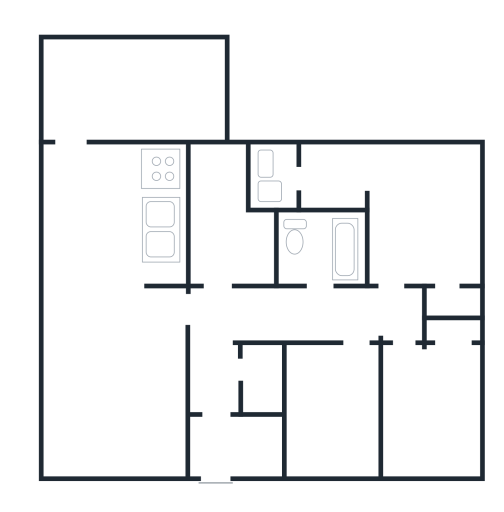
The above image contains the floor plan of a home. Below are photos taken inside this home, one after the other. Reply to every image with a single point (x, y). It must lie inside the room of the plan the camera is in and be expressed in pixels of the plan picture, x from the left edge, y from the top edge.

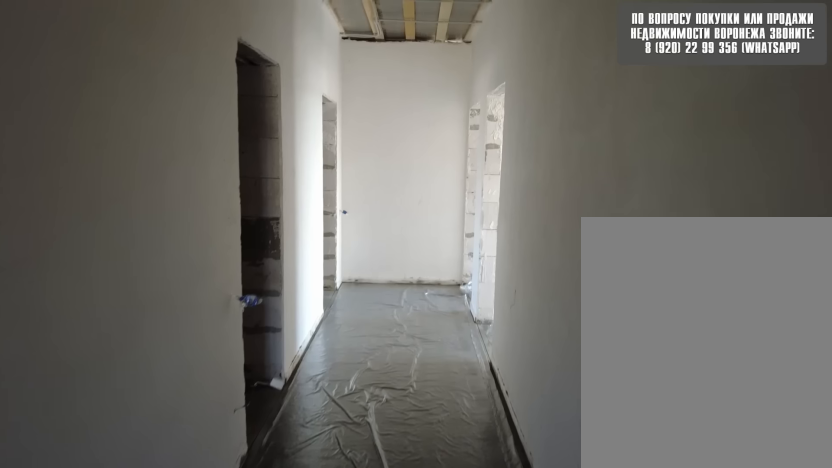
(224, 329)
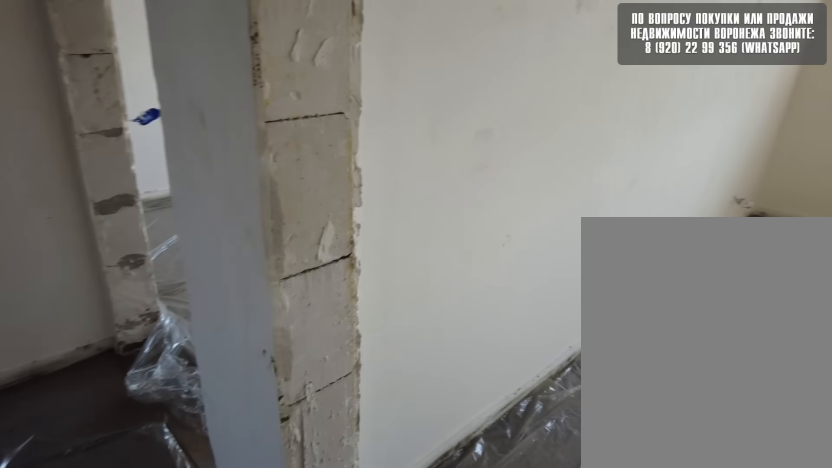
(334, 331)
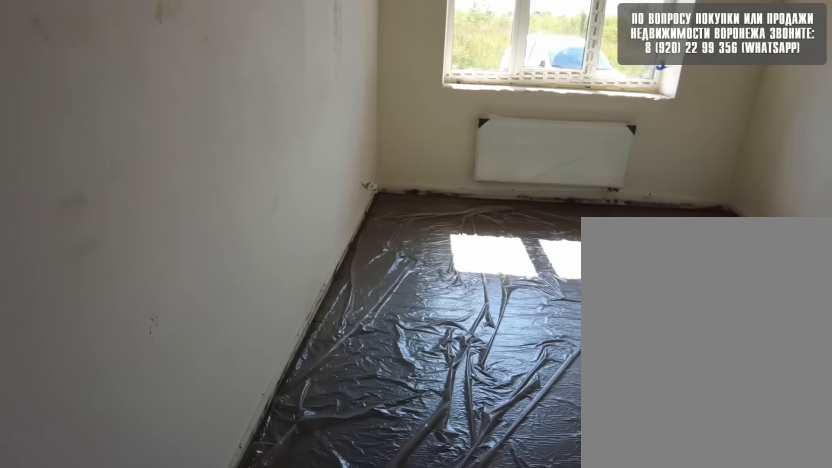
(341, 361)
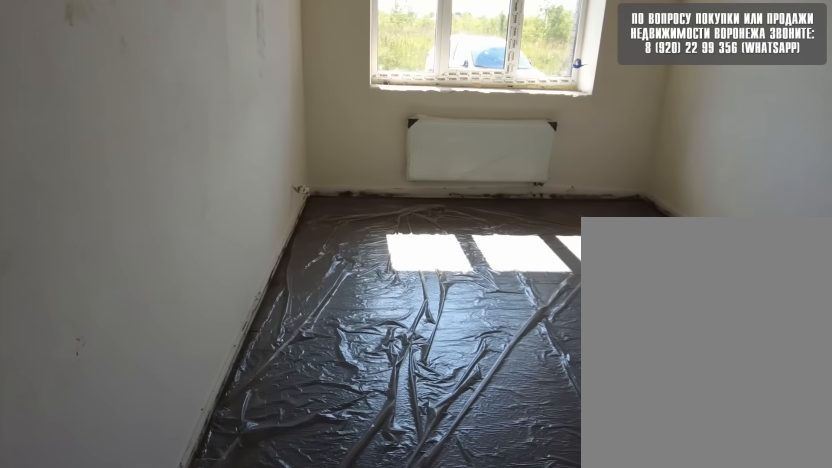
(343, 379)
